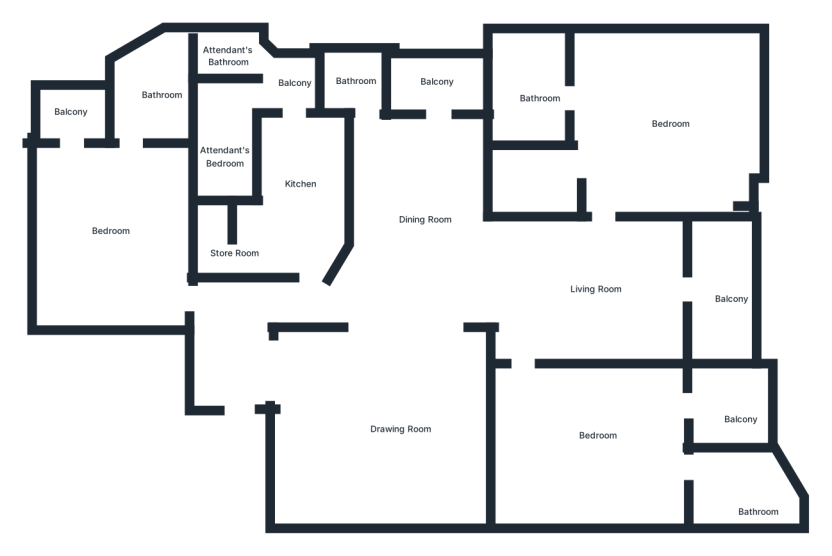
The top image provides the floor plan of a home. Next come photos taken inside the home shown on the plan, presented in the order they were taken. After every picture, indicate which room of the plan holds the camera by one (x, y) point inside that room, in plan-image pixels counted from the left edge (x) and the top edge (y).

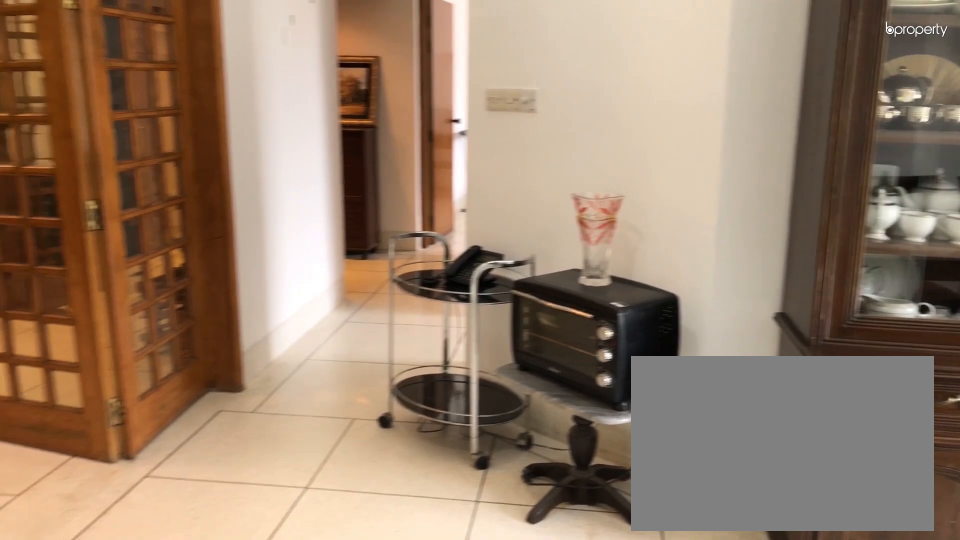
(420, 203)
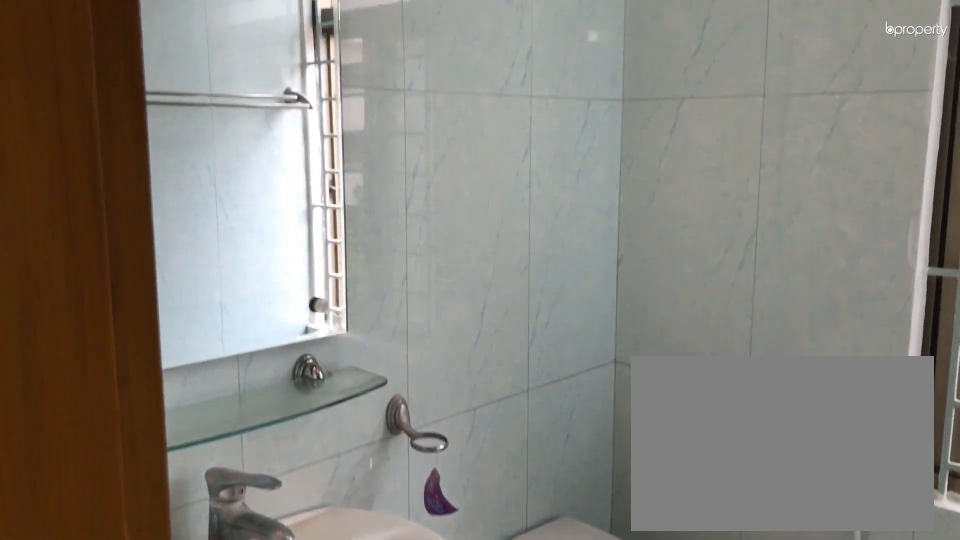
(350, 77)
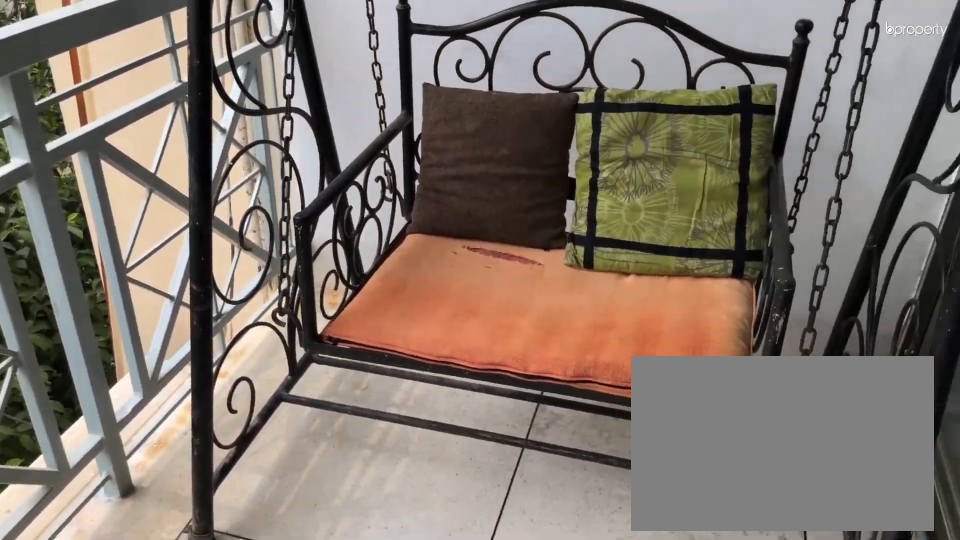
(431, 78)
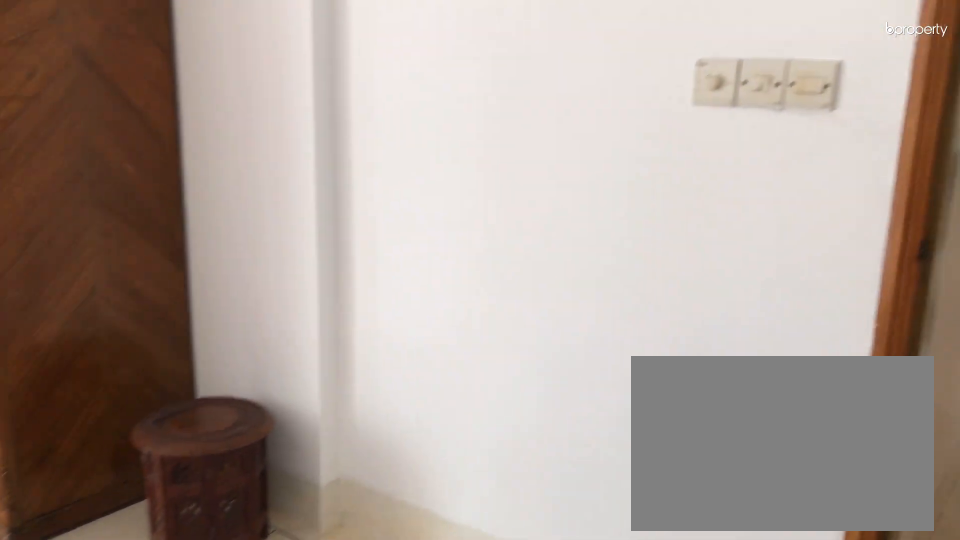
(118, 208)
